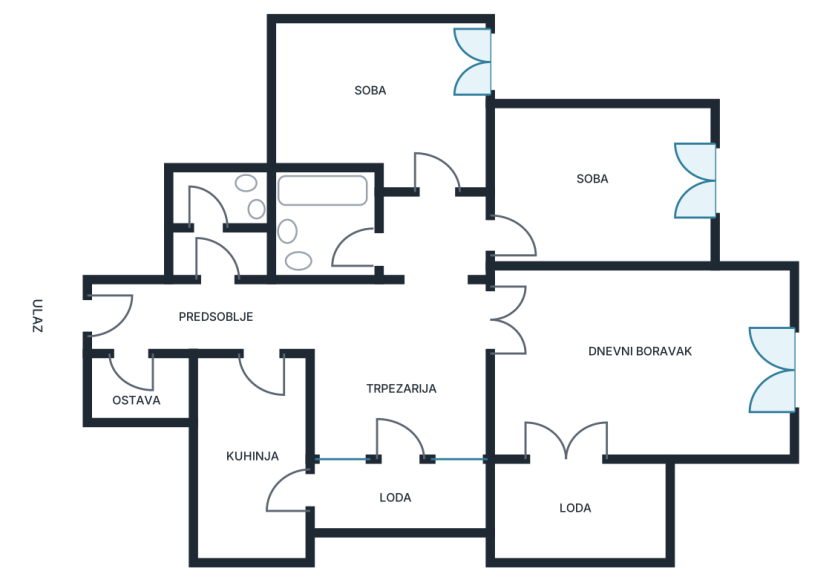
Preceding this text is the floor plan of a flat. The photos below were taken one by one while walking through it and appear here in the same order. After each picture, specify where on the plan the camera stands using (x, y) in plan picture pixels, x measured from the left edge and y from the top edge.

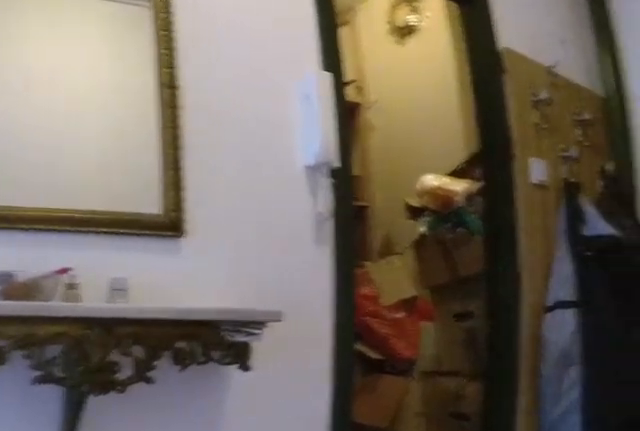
(218, 294)
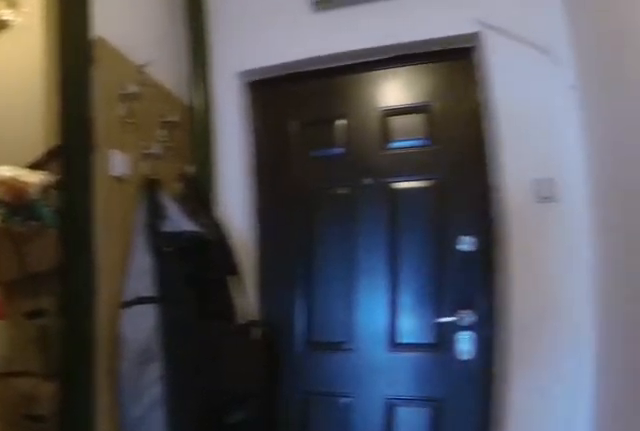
(232, 306)
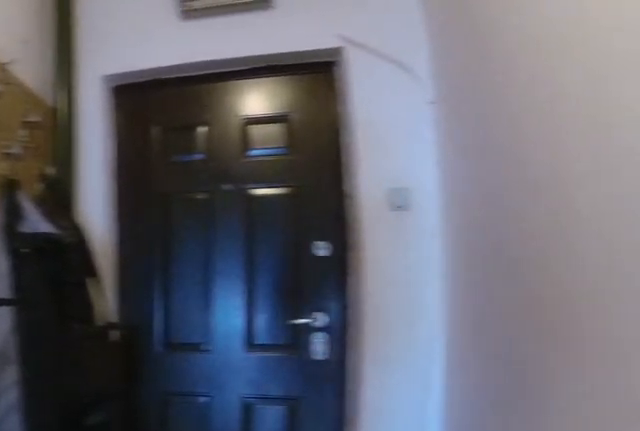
(236, 311)
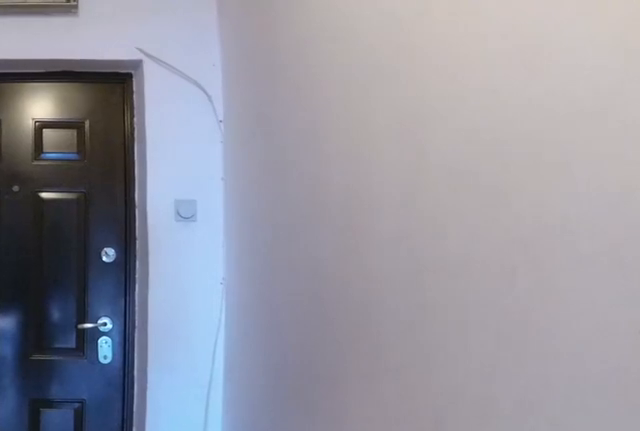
(238, 318)
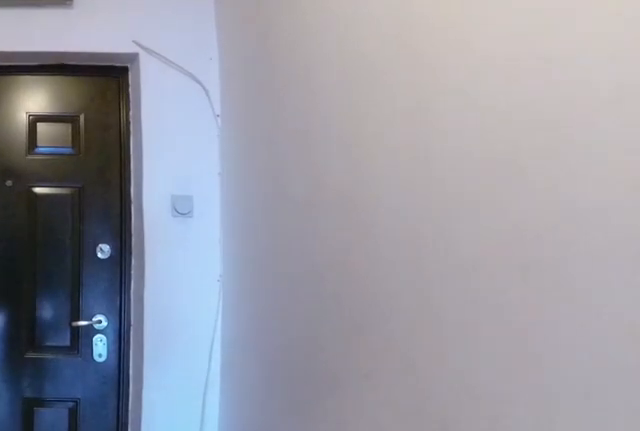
(224, 319)
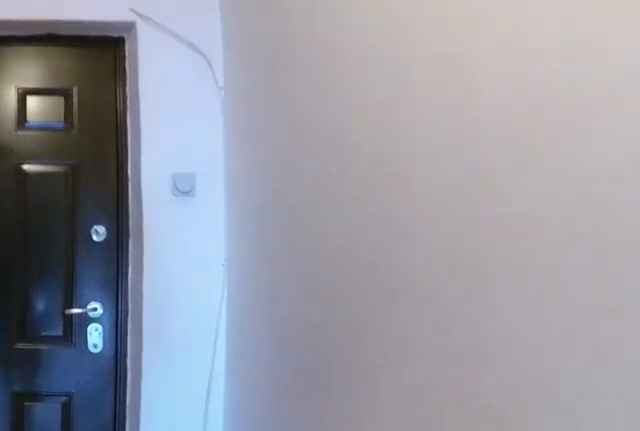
(196, 319)
